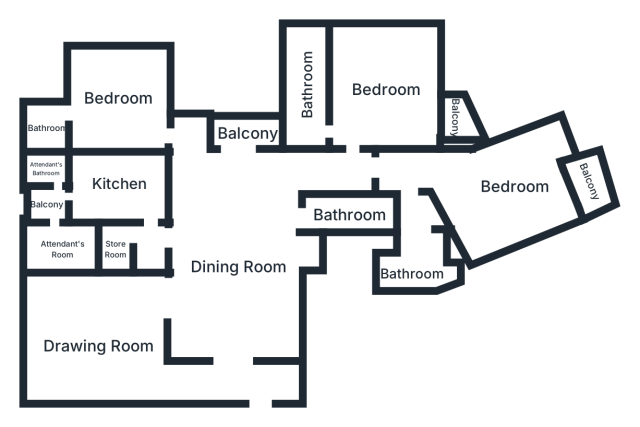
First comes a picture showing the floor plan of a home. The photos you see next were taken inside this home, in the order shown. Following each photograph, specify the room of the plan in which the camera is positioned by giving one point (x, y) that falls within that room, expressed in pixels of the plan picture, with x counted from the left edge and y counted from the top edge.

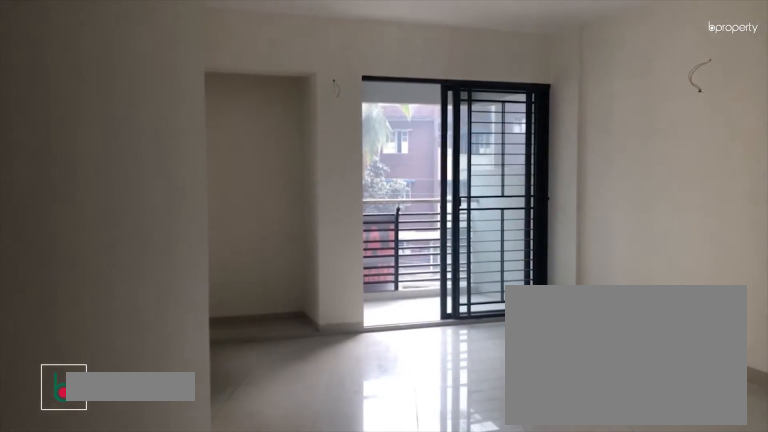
(514, 186)
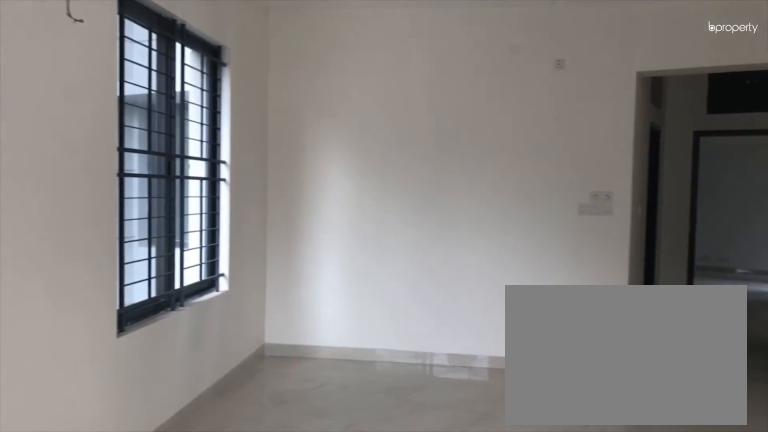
(514, 186)
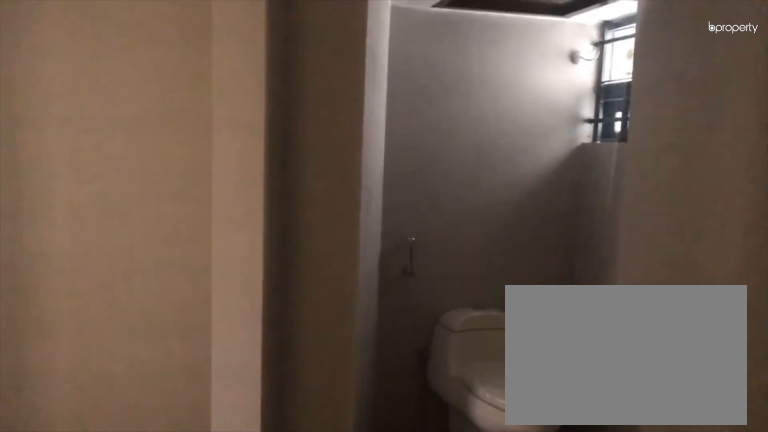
(420, 263)
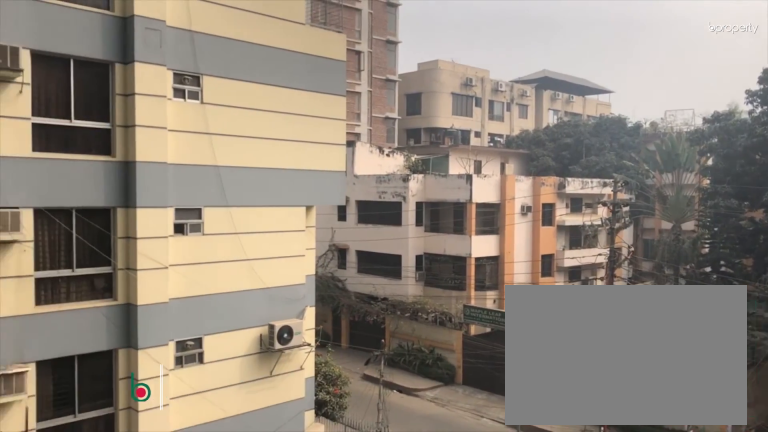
(592, 184)
